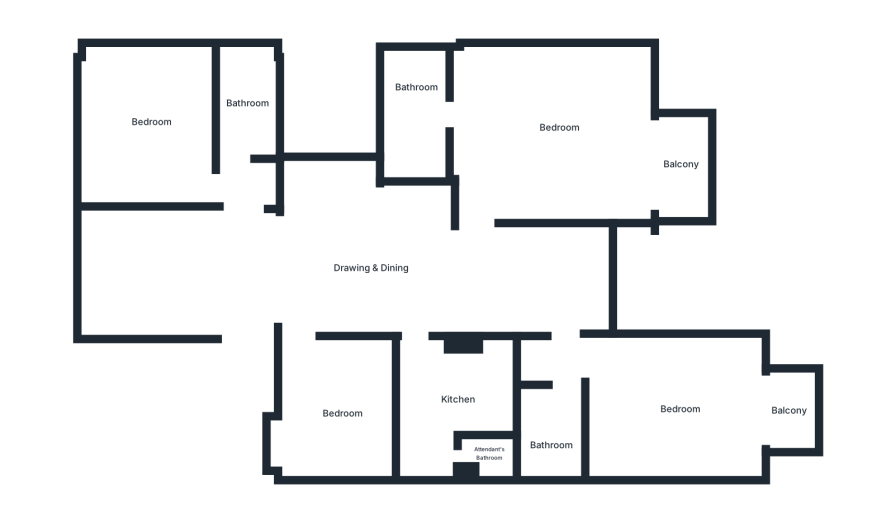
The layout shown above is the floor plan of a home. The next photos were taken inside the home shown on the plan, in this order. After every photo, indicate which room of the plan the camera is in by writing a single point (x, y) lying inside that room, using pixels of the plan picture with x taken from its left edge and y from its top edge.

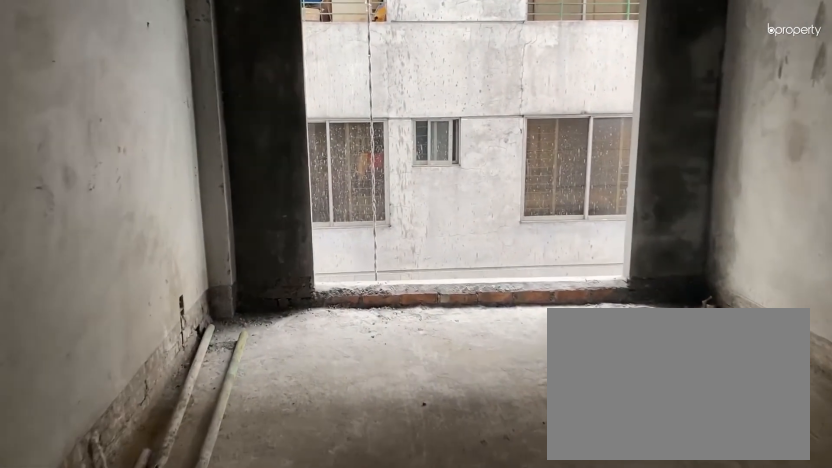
(155, 271)
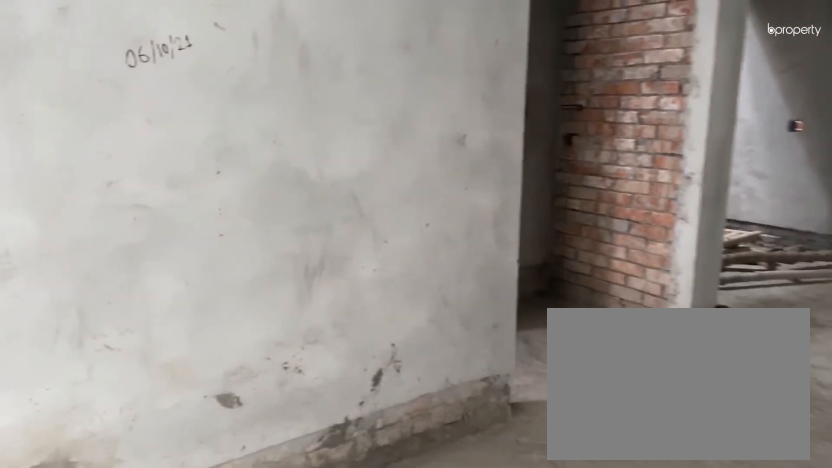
(155, 271)
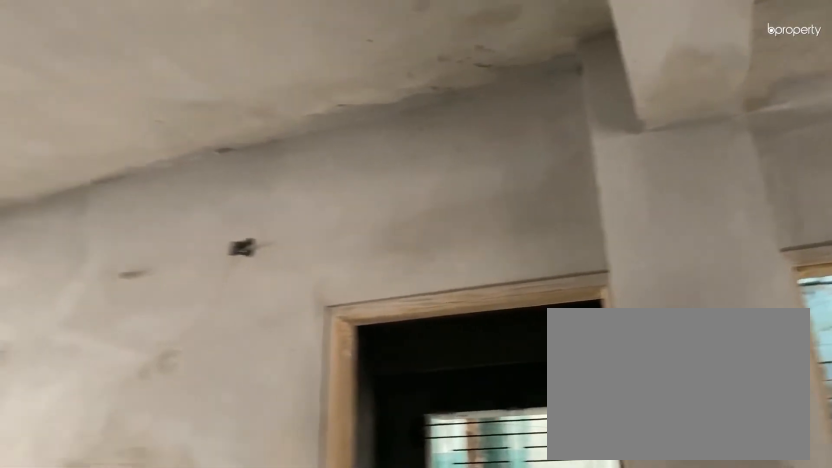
(218, 272)
